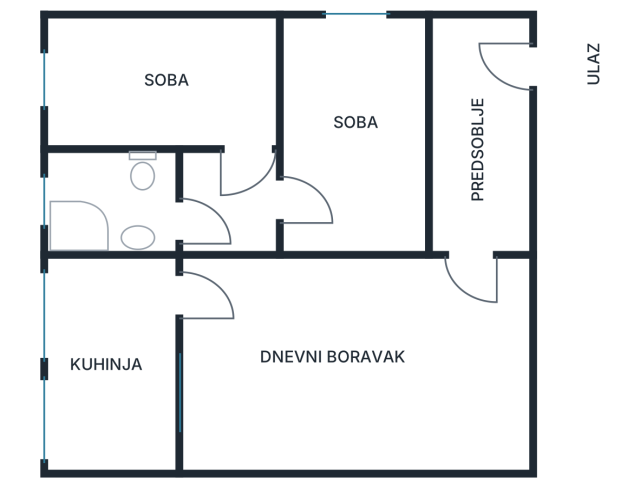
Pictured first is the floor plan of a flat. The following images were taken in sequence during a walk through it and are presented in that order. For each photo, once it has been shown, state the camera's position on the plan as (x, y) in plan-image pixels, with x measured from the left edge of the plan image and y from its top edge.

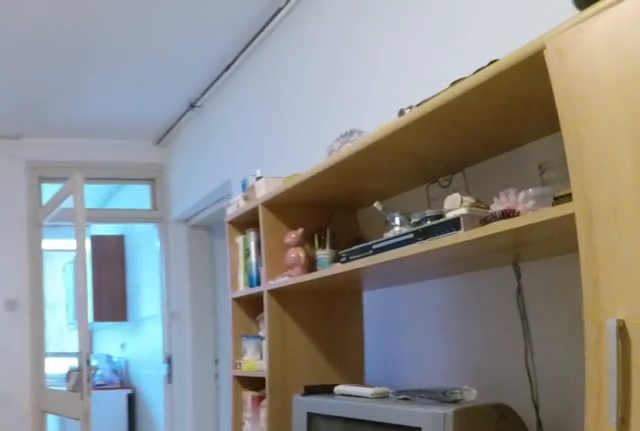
(520, 361)
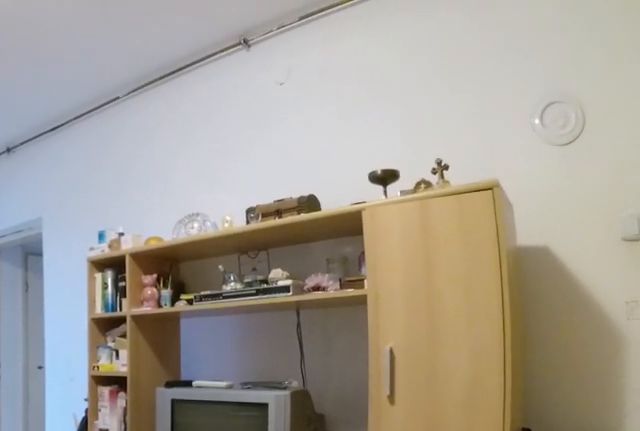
(524, 421)
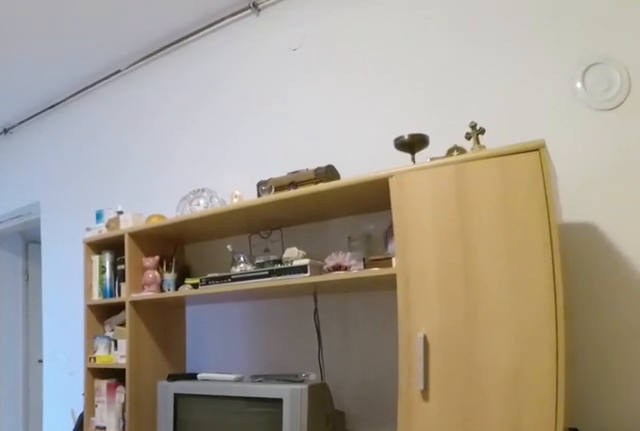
(469, 428)
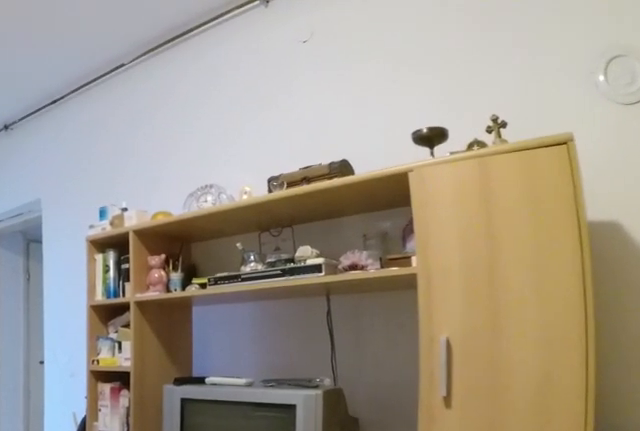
(457, 424)
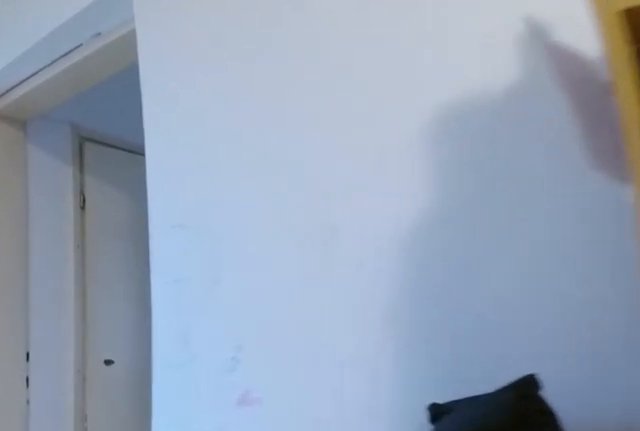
(318, 359)
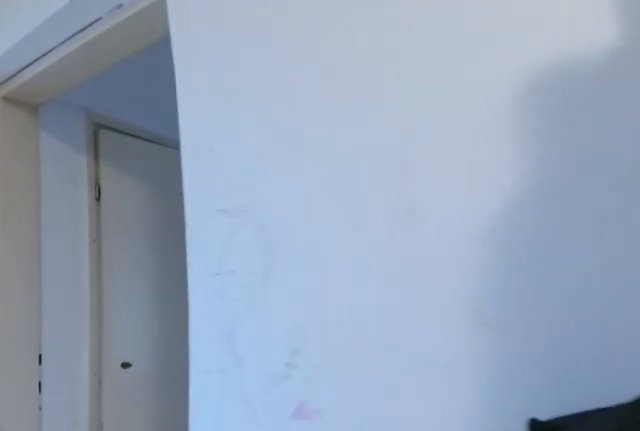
(308, 354)
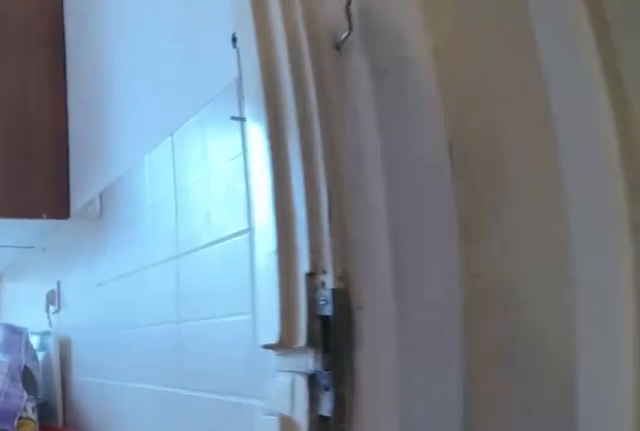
(229, 313)
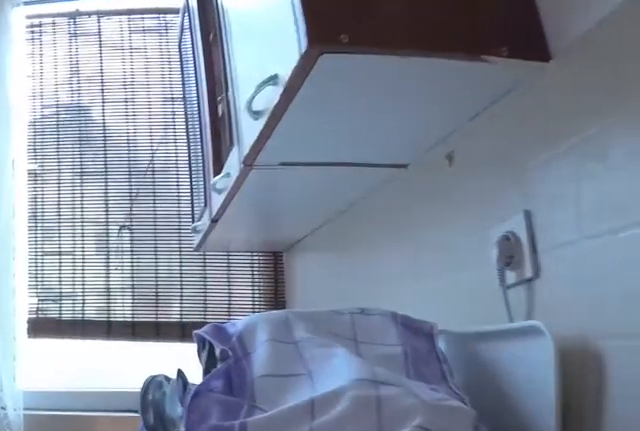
(198, 296)
